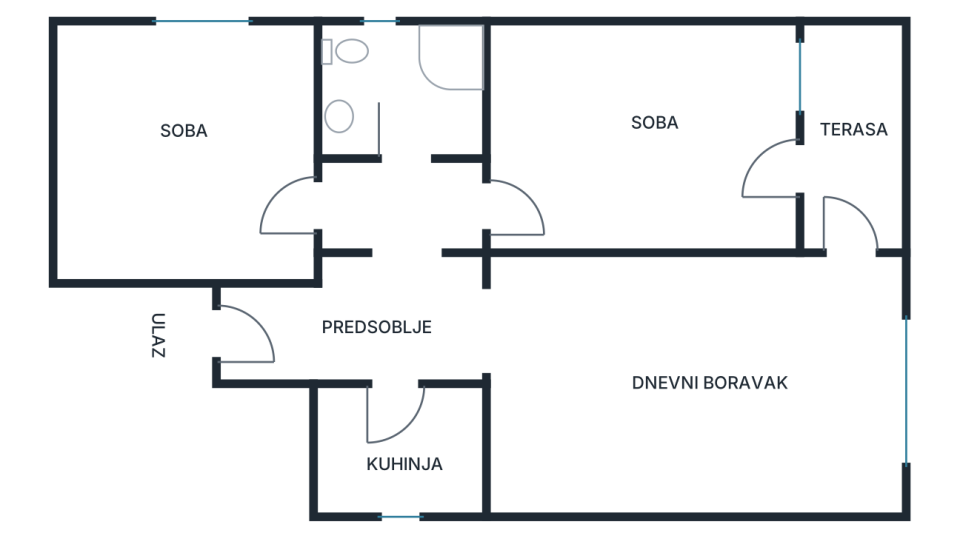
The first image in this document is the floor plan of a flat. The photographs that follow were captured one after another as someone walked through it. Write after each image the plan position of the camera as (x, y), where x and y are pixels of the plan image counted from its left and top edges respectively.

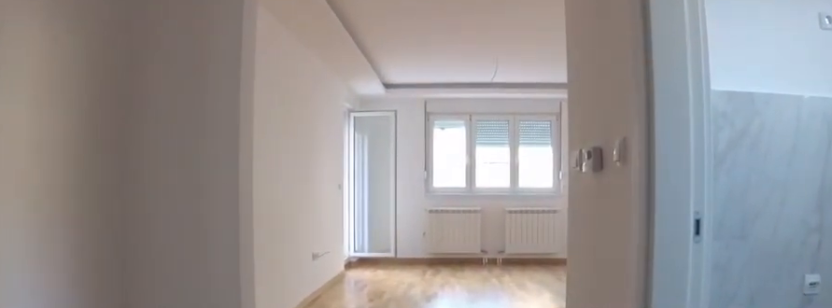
(340, 330)
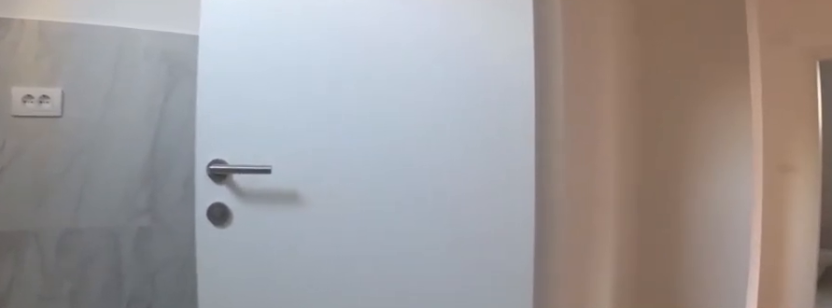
(425, 445)
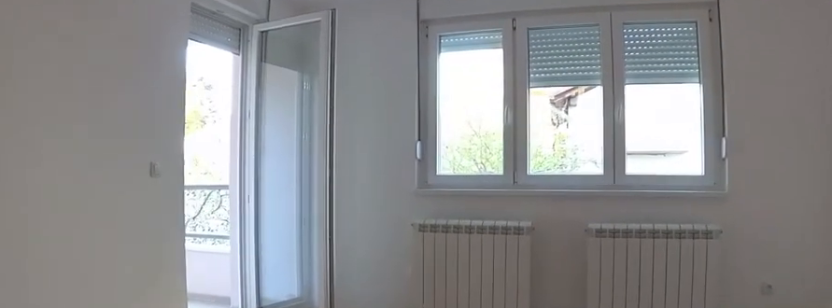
(764, 355)
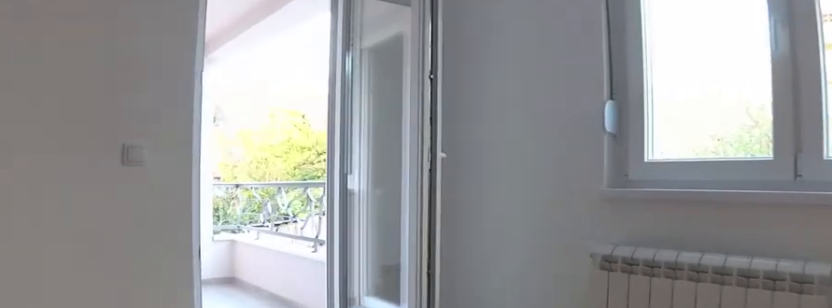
(796, 346)
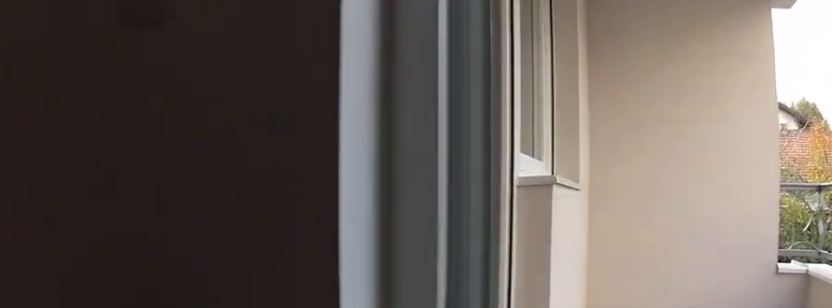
(836, 335)
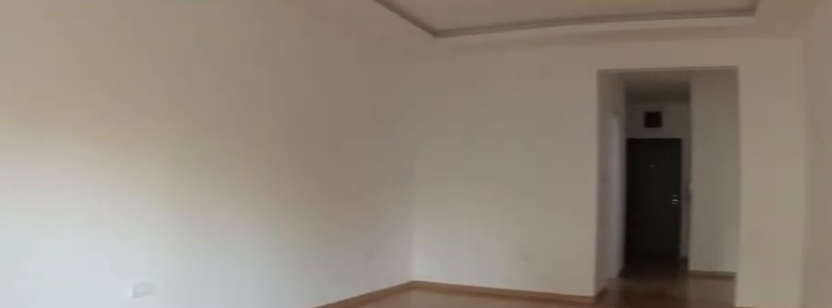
(837, 352)
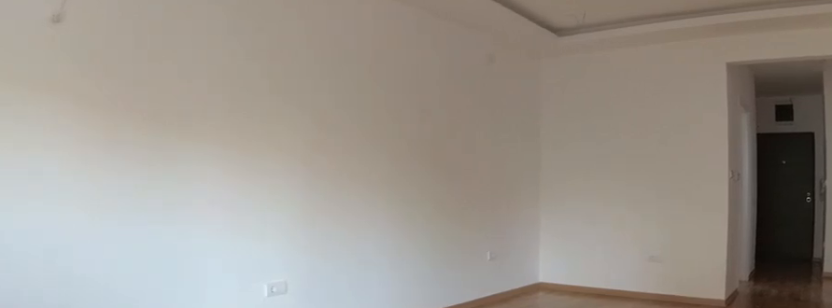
(845, 352)
